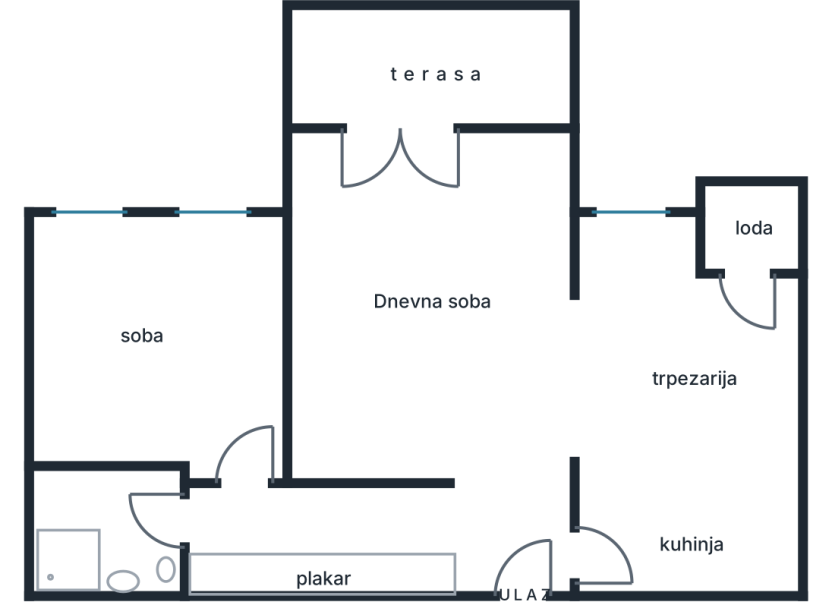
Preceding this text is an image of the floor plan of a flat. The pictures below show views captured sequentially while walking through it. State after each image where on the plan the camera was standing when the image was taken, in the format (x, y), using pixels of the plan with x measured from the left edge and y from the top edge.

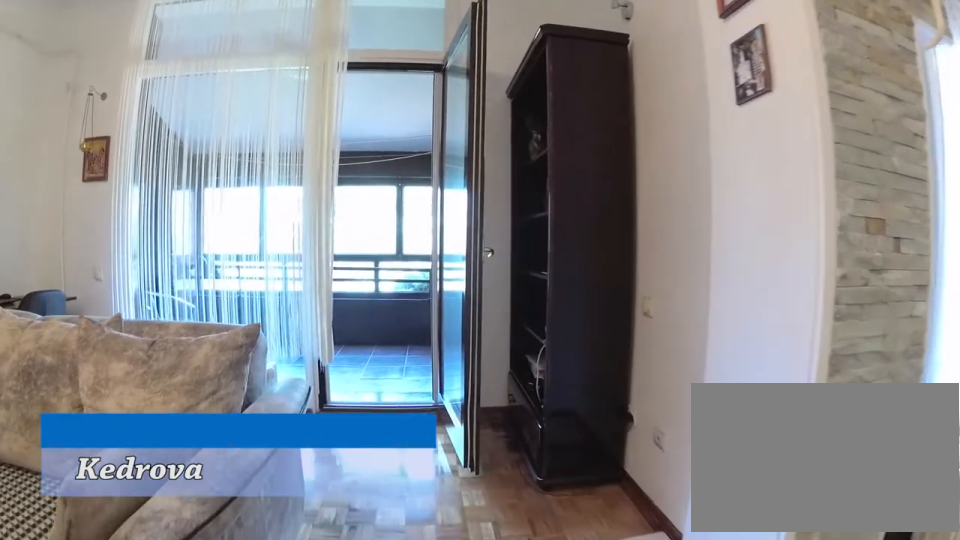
(465, 330)
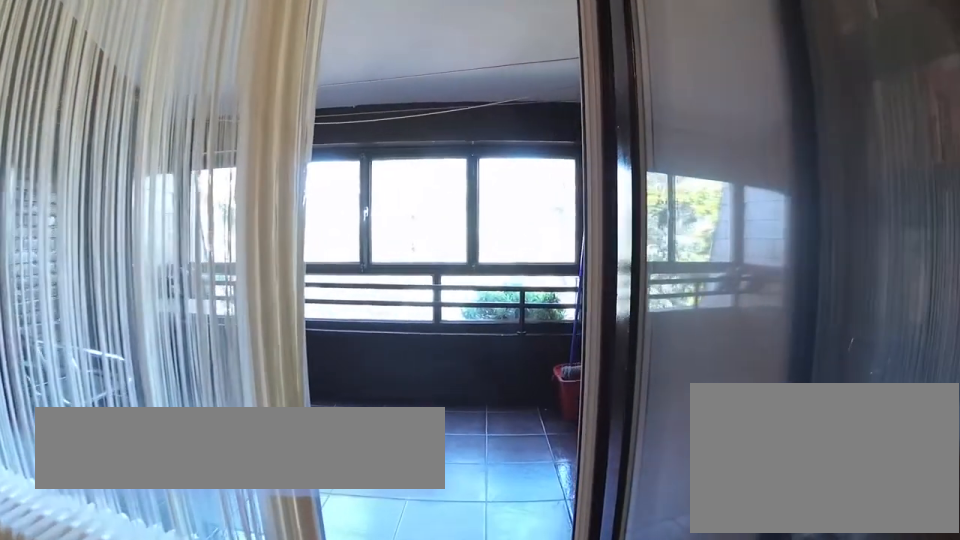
(431, 211)
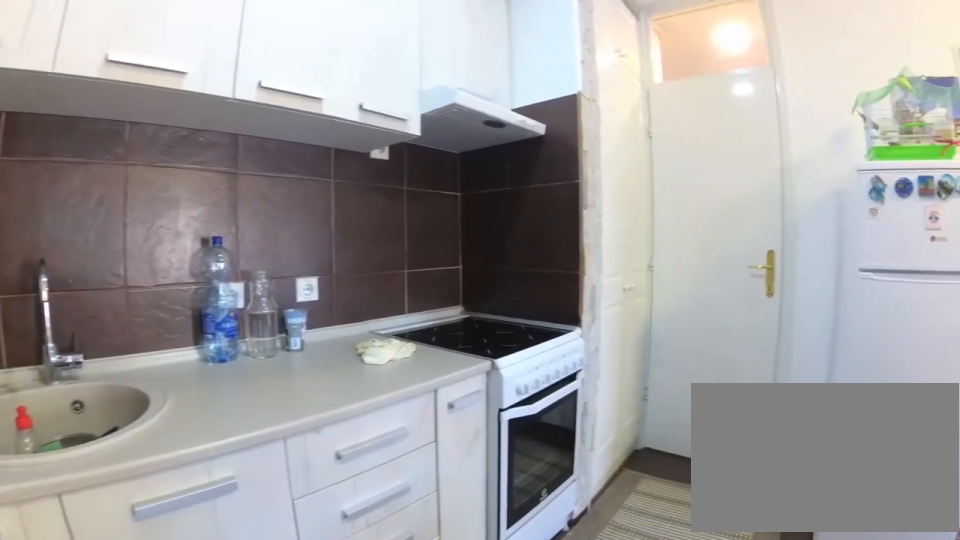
(760, 476)
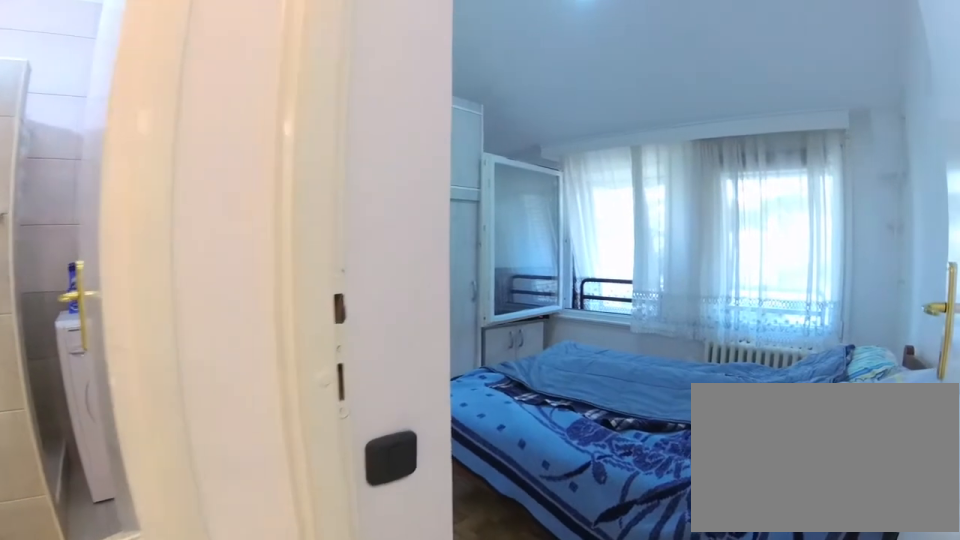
(270, 505)
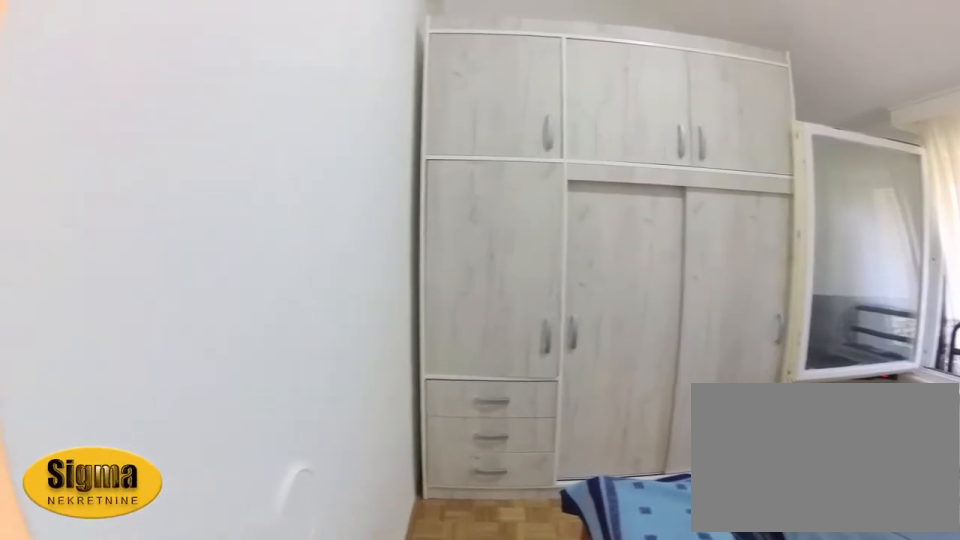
(253, 435)
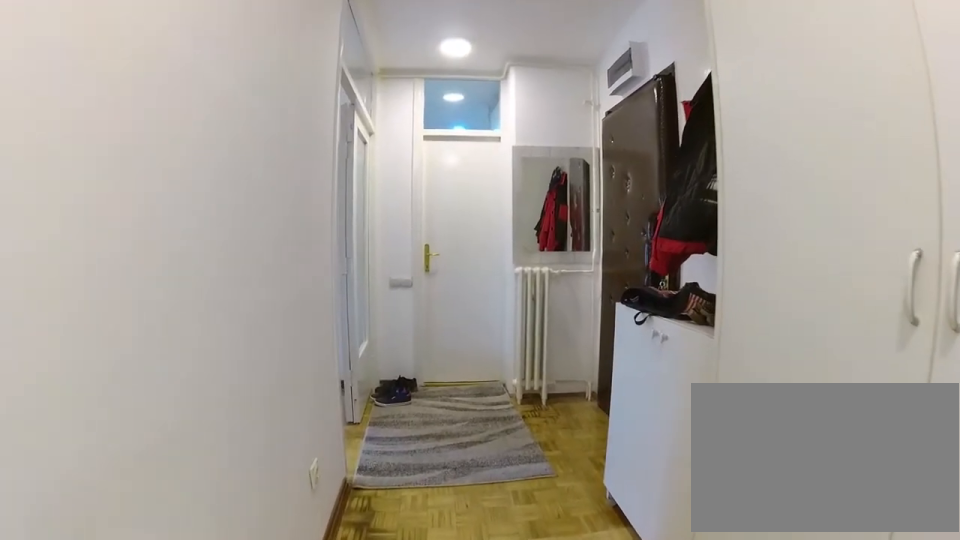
(253, 514)
